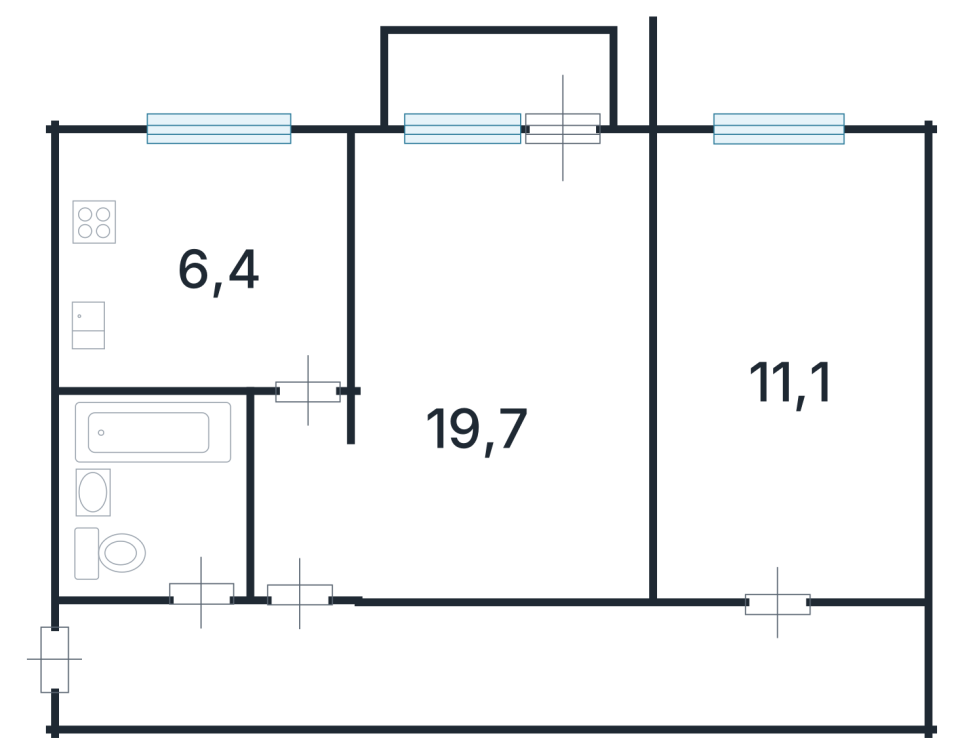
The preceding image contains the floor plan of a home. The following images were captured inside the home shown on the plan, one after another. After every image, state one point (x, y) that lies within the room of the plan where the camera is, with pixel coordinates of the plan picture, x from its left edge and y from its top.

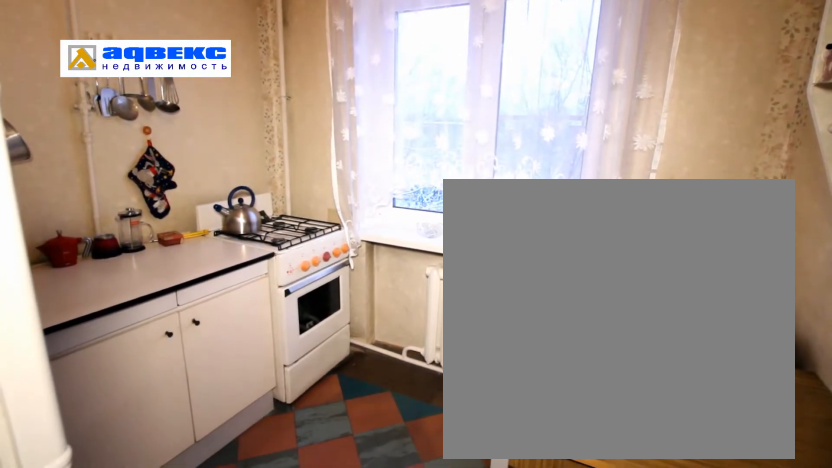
(148, 316)
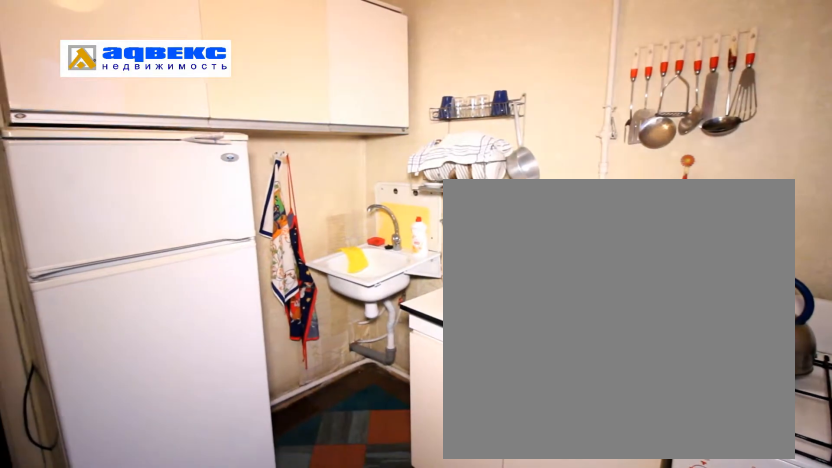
(148, 316)
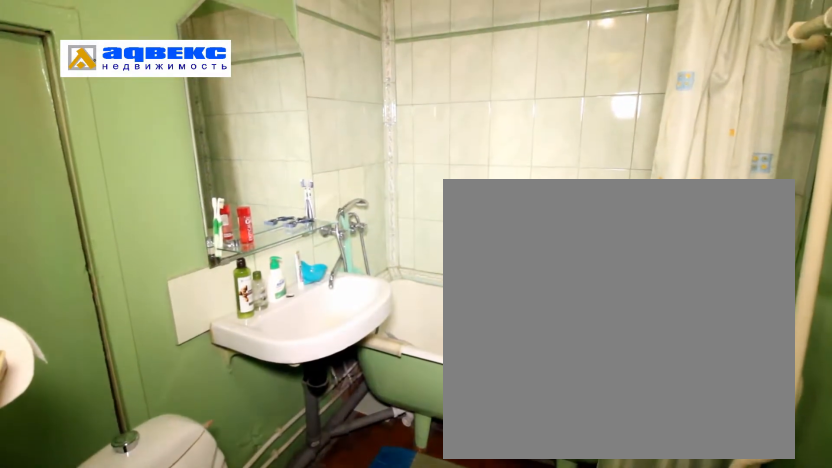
(165, 564)
